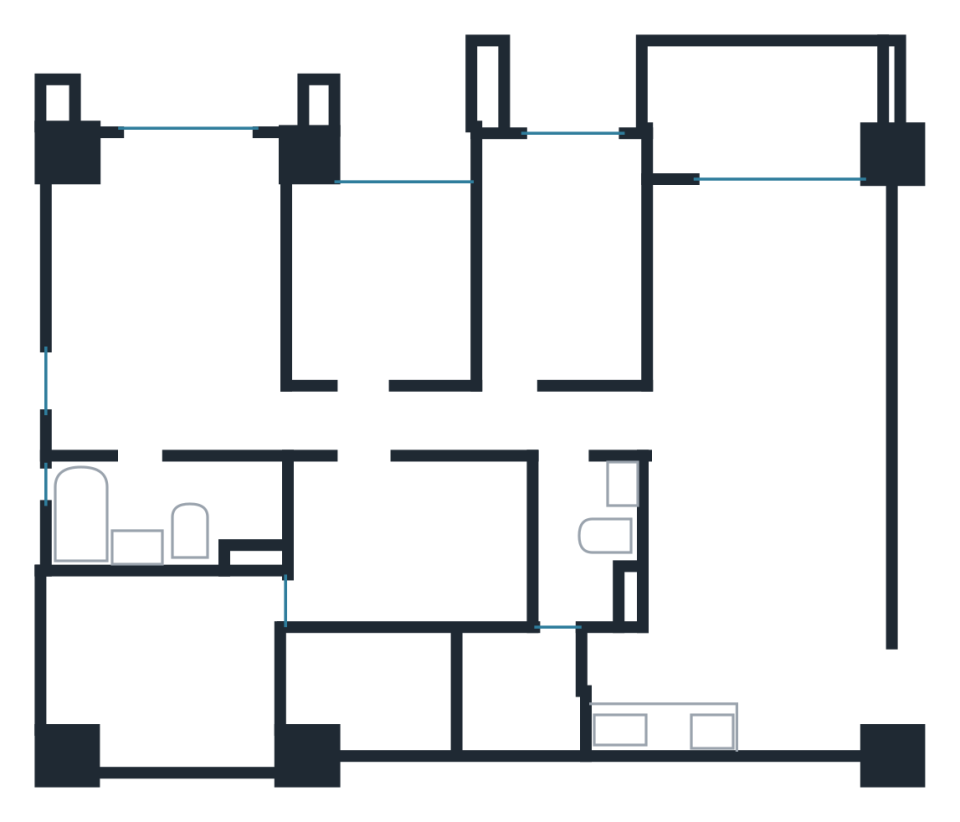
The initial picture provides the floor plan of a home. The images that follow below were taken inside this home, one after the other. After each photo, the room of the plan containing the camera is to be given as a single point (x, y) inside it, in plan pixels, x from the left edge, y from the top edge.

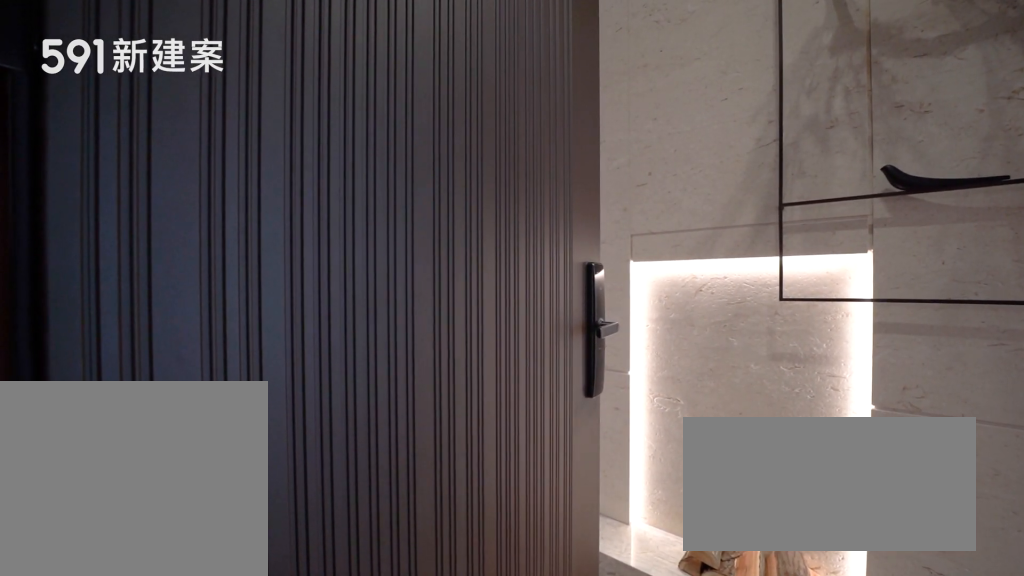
(832, 683)
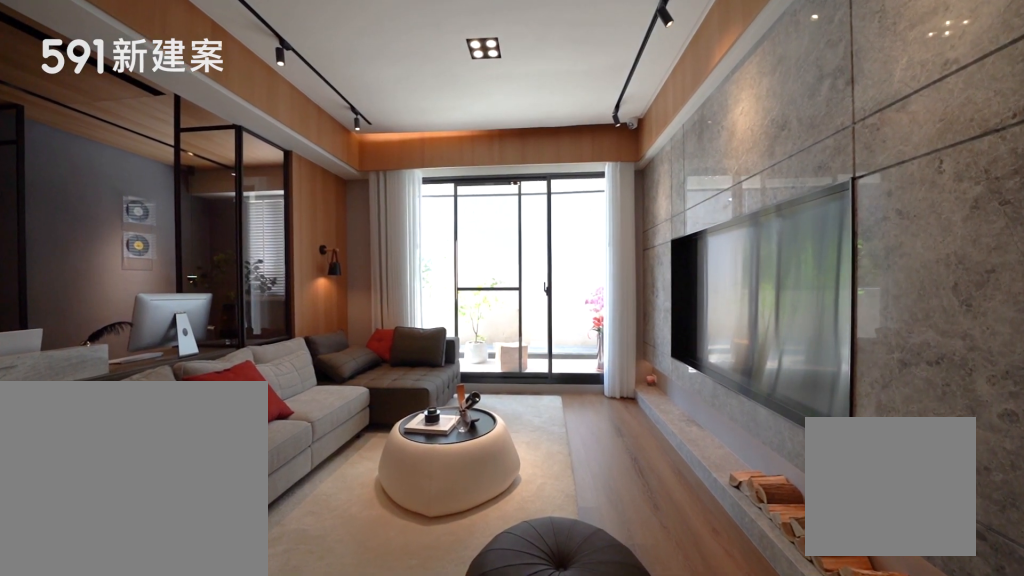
(770, 298)
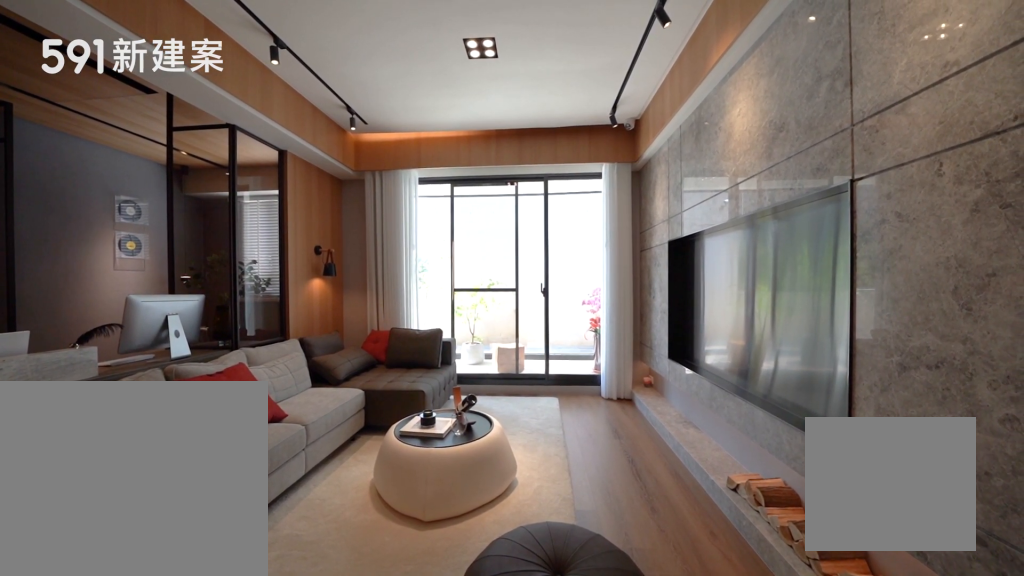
(770, 298)
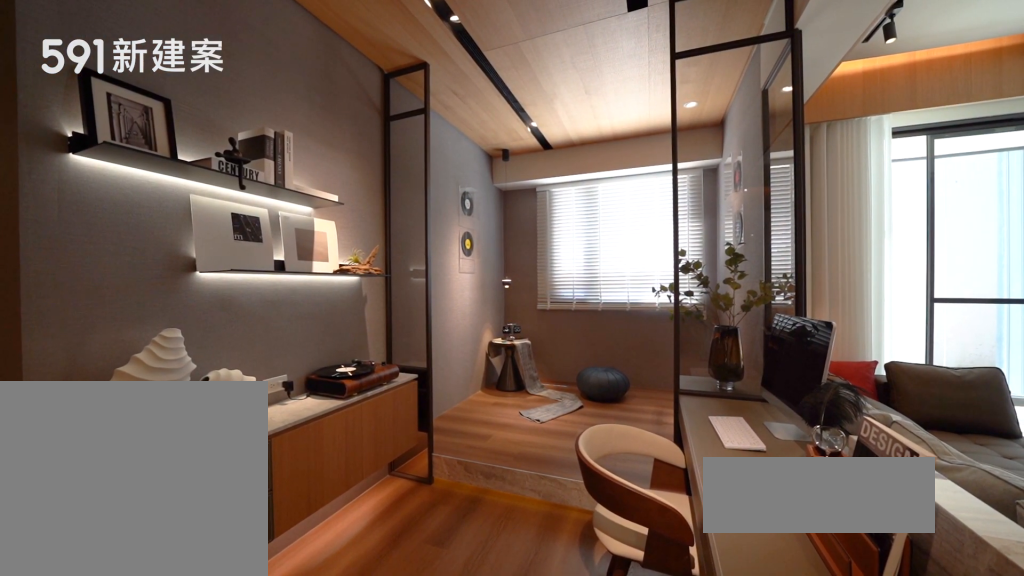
(560, 253)
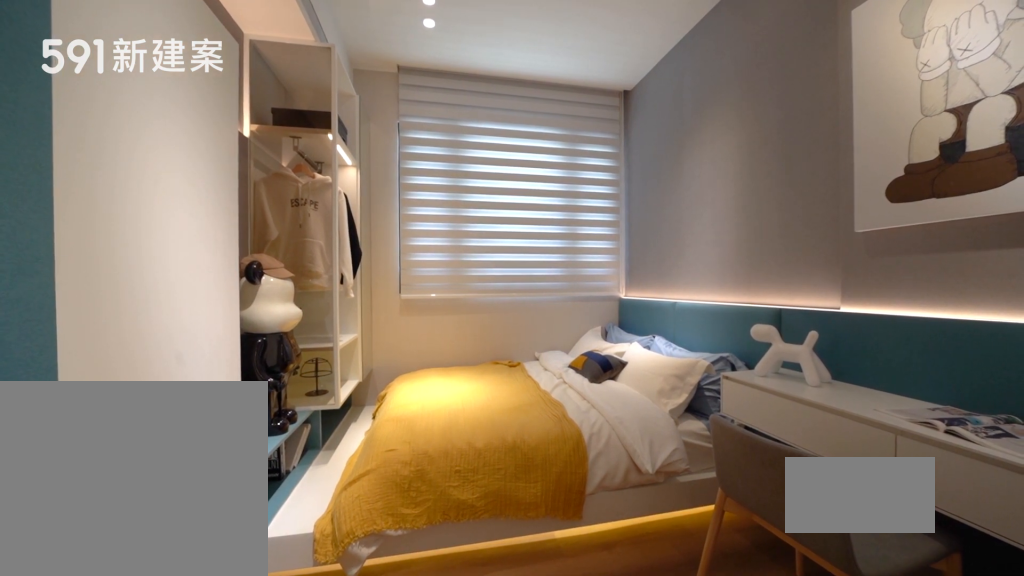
(382, 277)
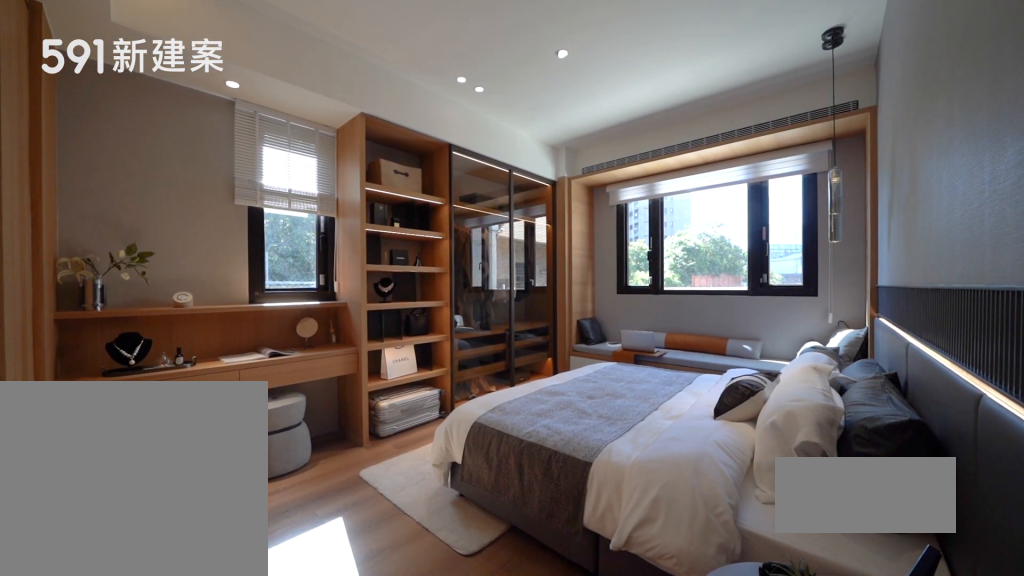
(171, 299)
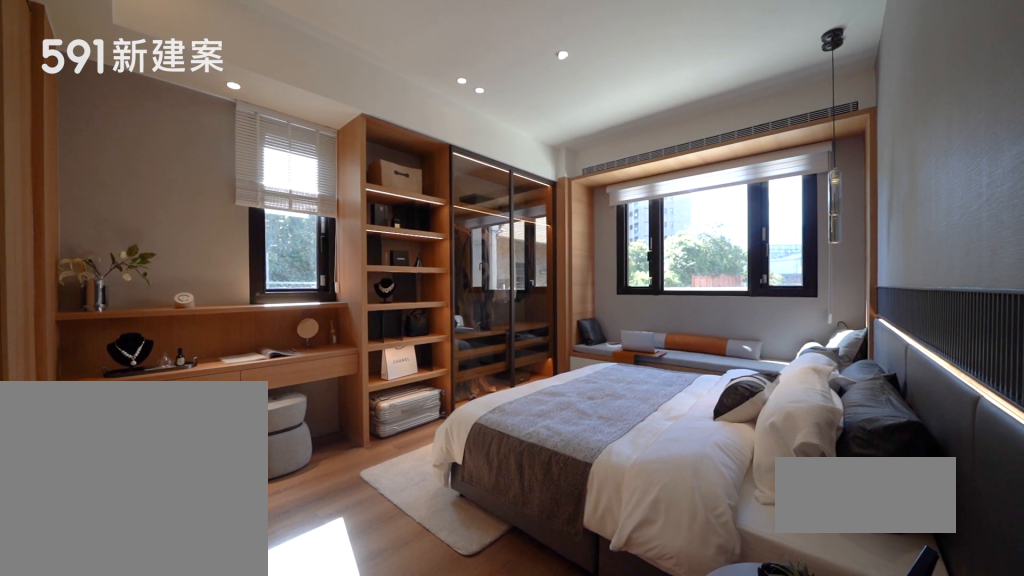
(171, 299)
